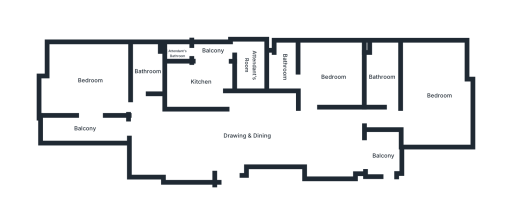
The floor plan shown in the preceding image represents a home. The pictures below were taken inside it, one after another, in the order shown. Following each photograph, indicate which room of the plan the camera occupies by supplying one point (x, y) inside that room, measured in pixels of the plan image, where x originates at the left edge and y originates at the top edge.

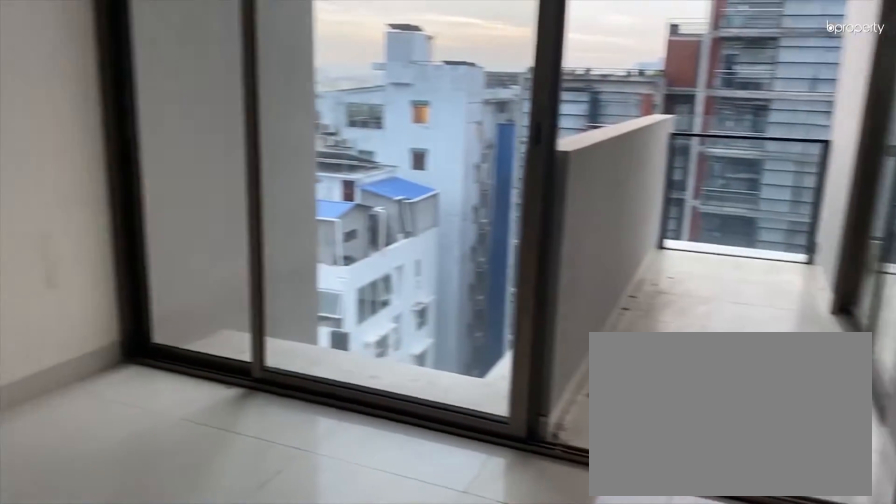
(161, 141)
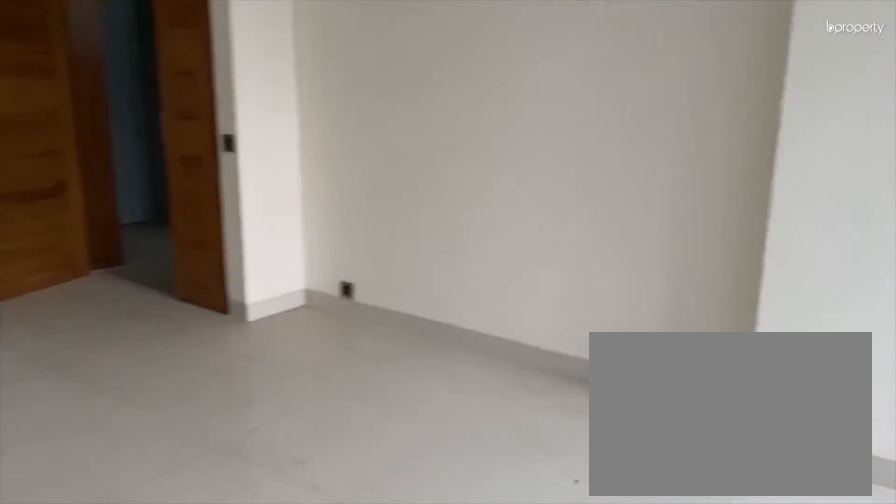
(161, 141)
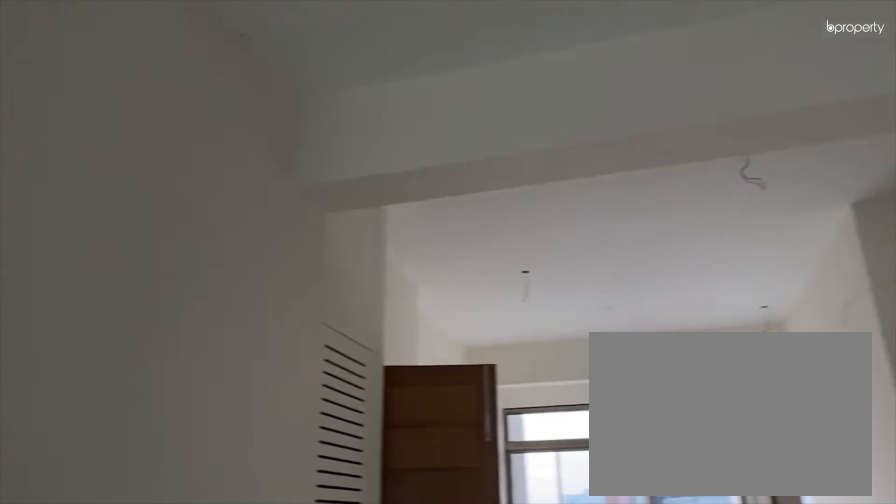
(322, 141)
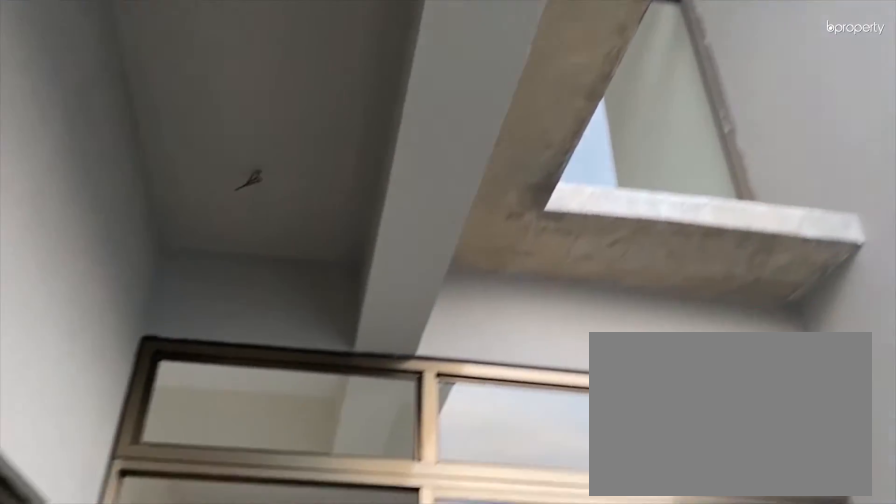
(84, 128)
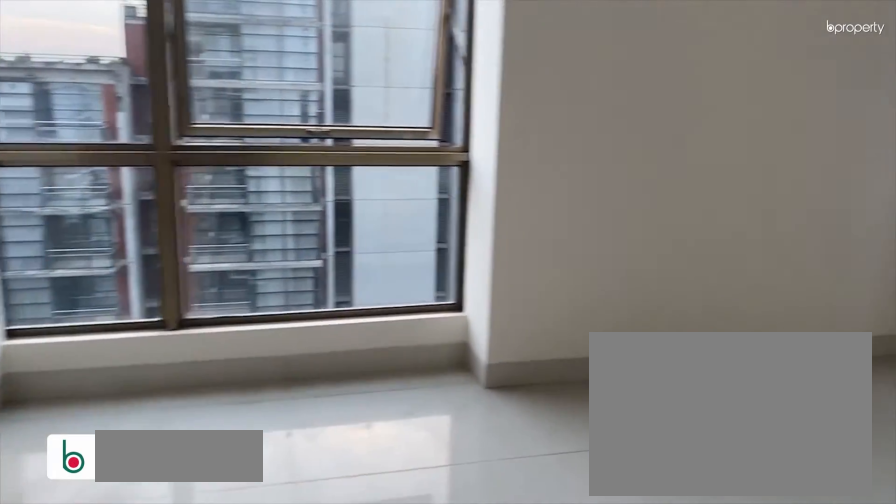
(90, 80)
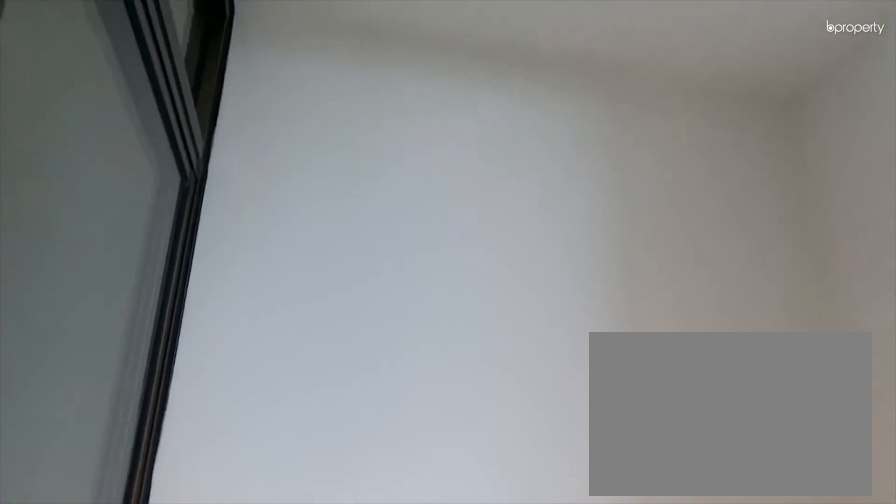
(382, 152)
